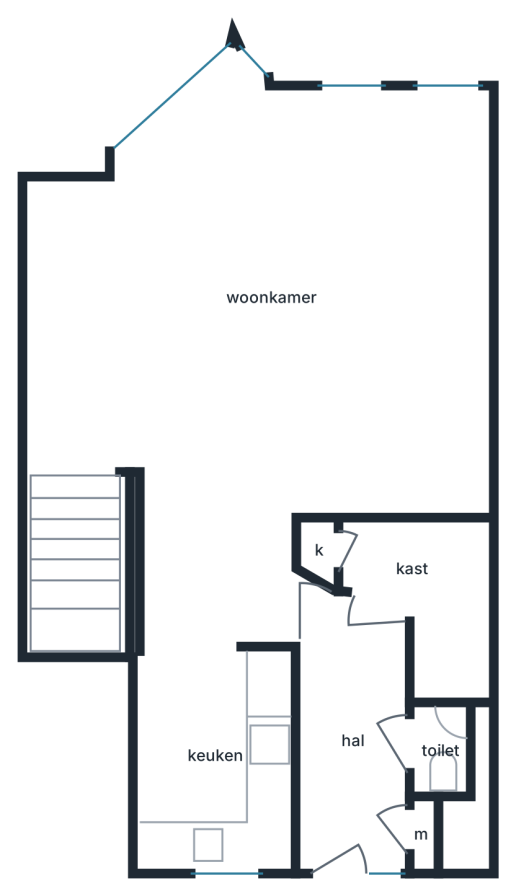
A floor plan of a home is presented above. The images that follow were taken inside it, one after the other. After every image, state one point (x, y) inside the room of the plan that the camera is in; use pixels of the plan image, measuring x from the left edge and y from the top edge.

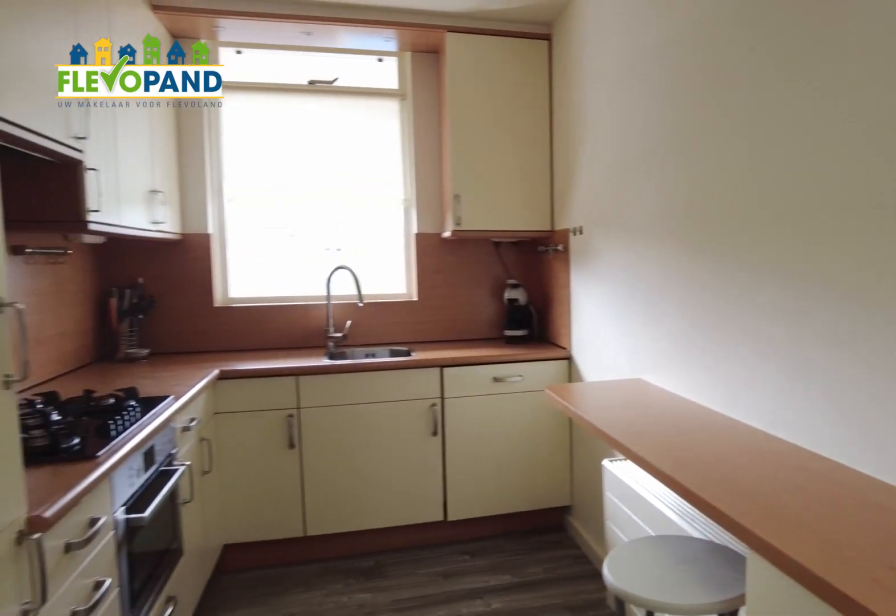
(216, 757)
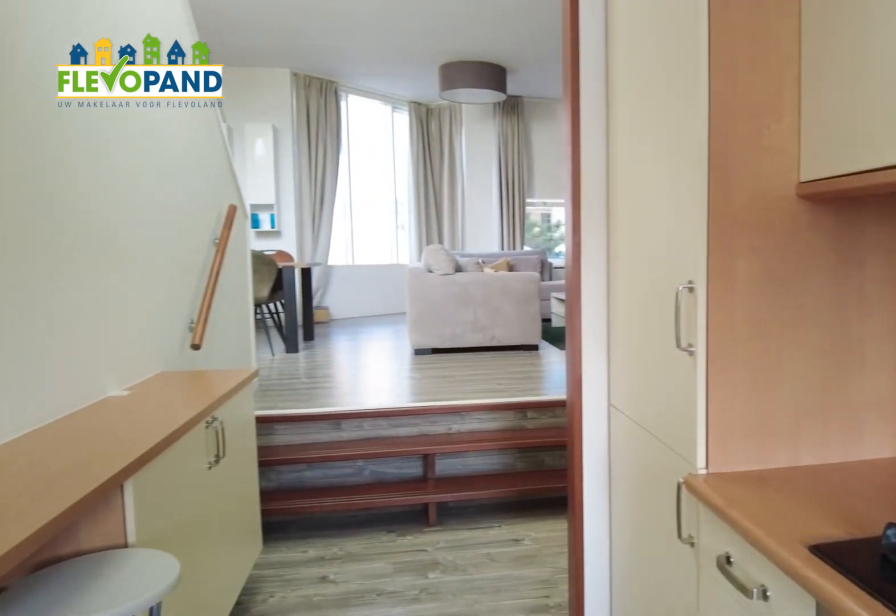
(216, 757)
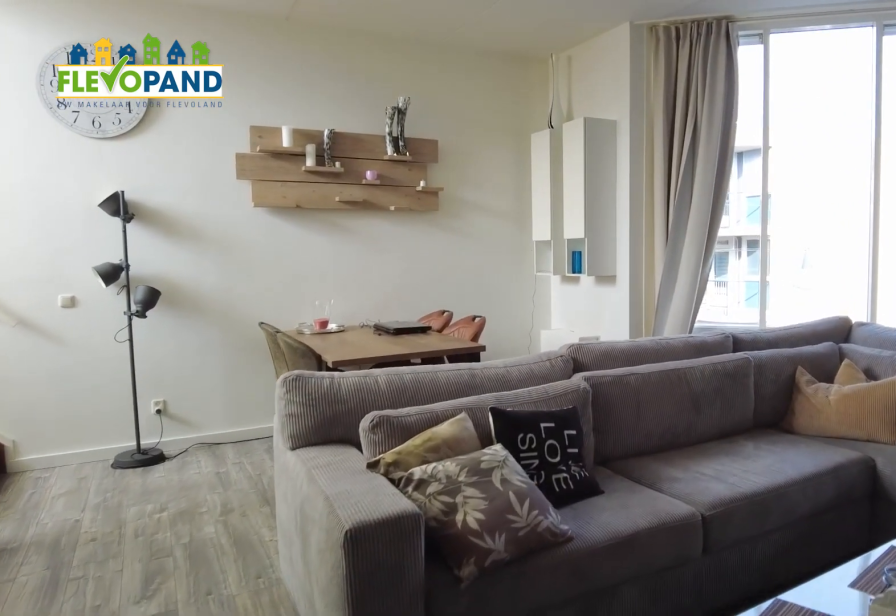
(270, 431)
